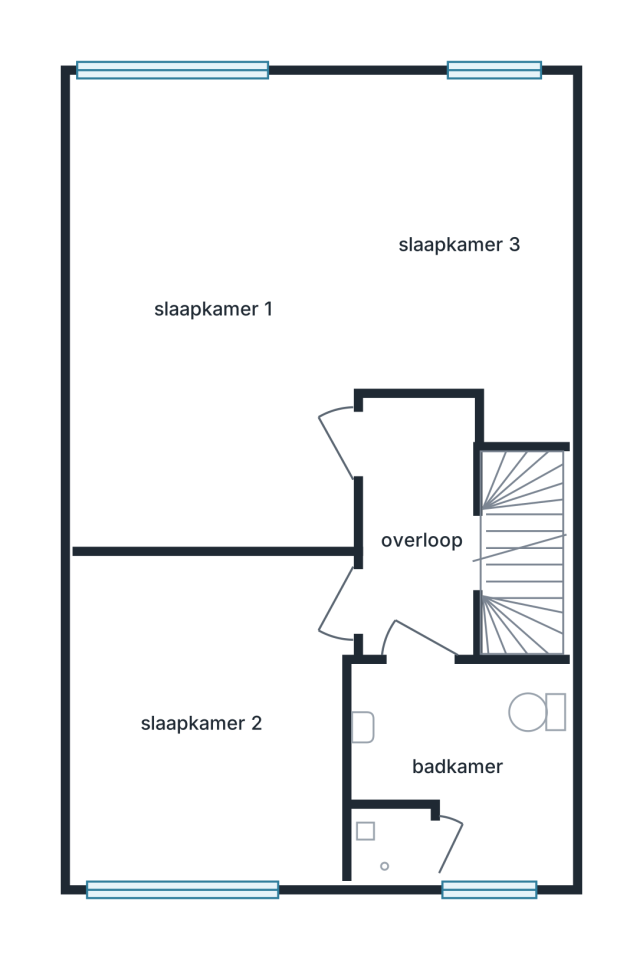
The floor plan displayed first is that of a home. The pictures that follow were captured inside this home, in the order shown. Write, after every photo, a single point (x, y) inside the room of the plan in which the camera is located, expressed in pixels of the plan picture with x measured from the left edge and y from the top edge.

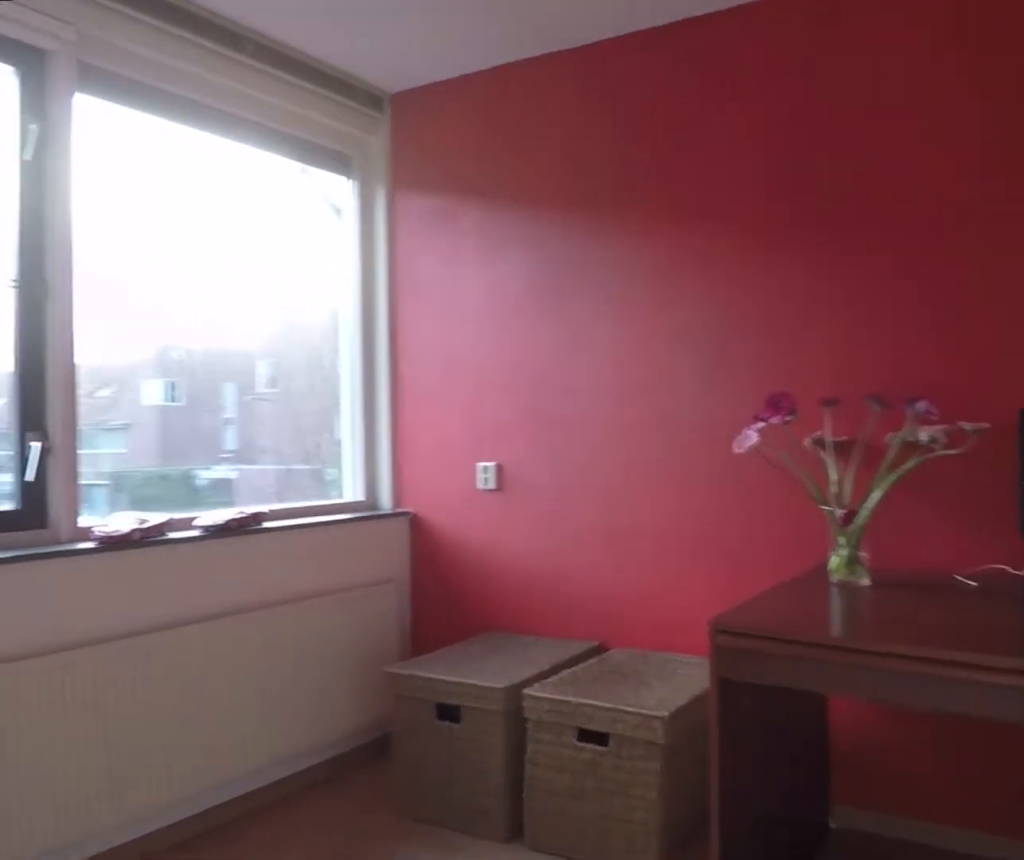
(203, 796)
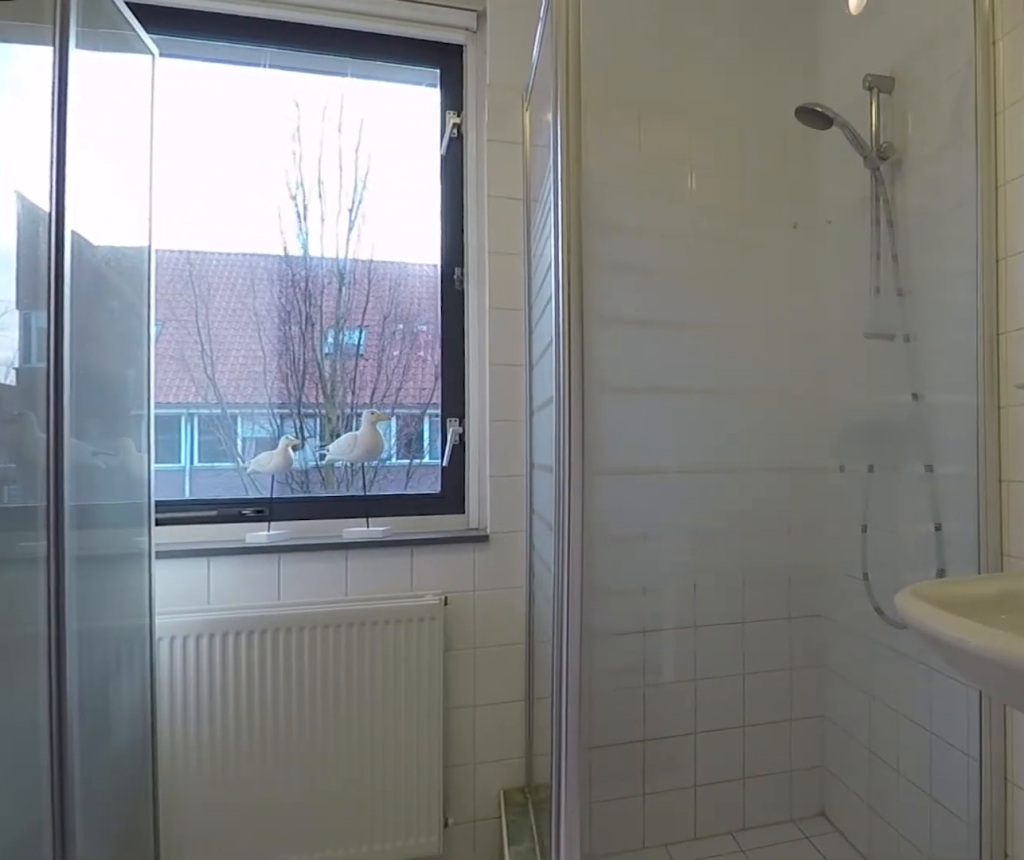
(460, 802)
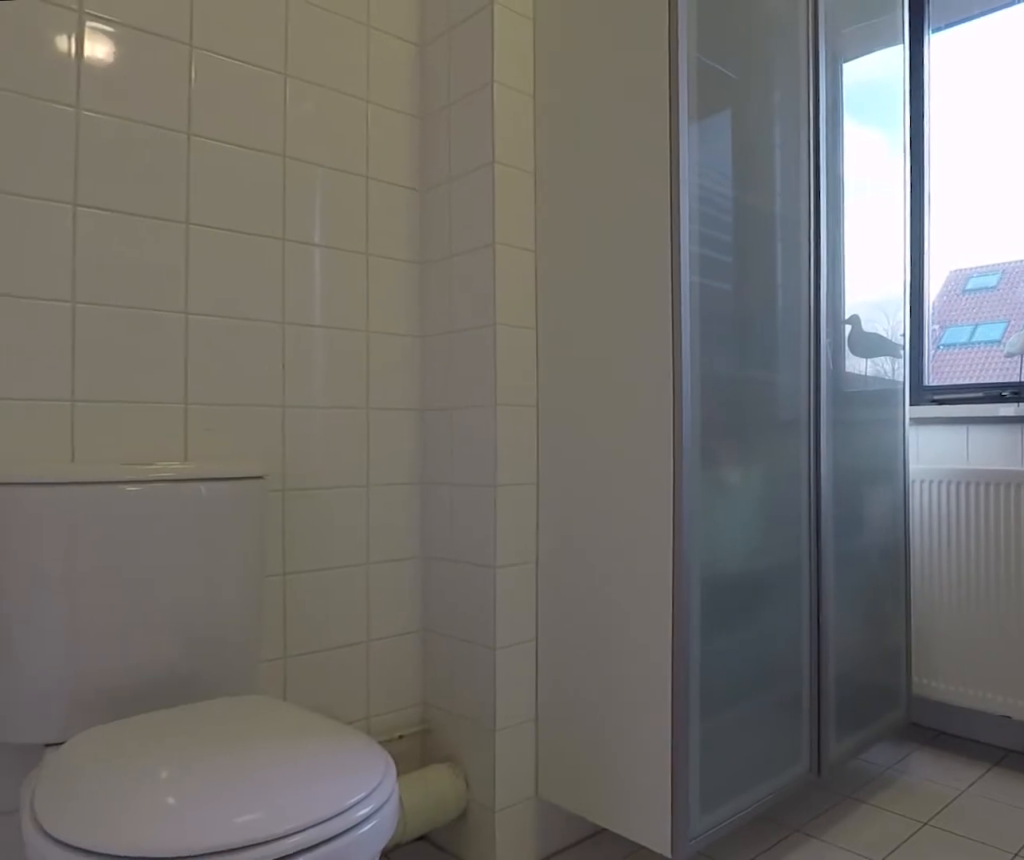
(460, 802)
